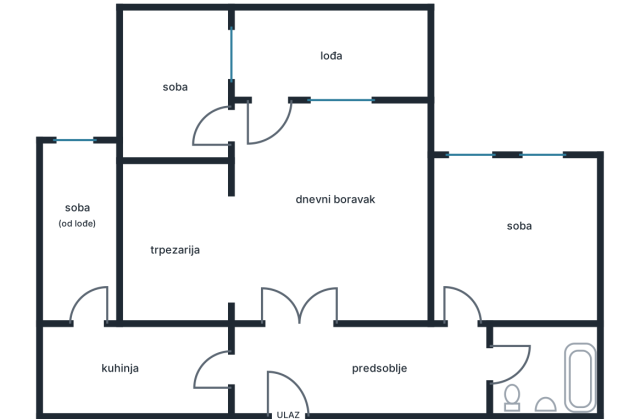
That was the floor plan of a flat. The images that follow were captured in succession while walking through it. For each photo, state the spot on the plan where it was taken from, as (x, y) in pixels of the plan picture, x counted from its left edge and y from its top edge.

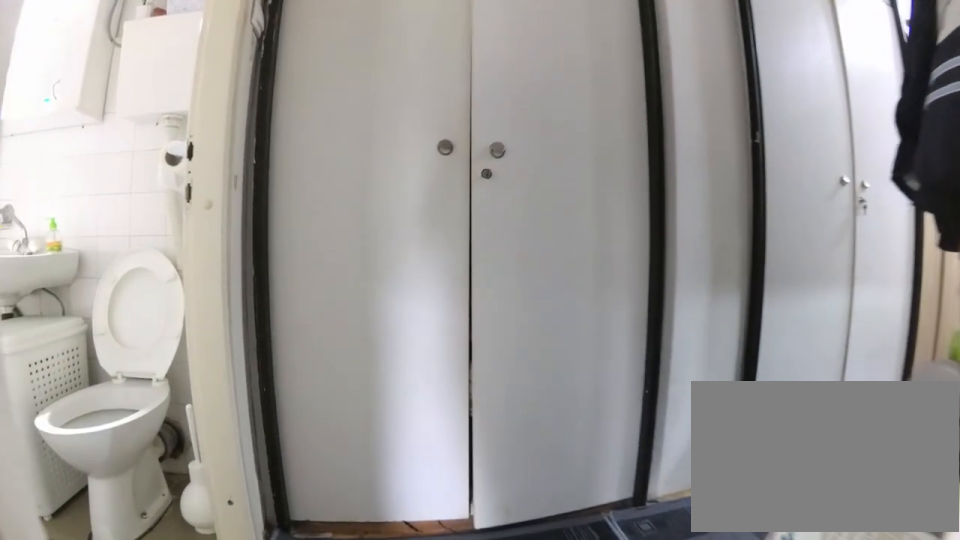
(462, 325)
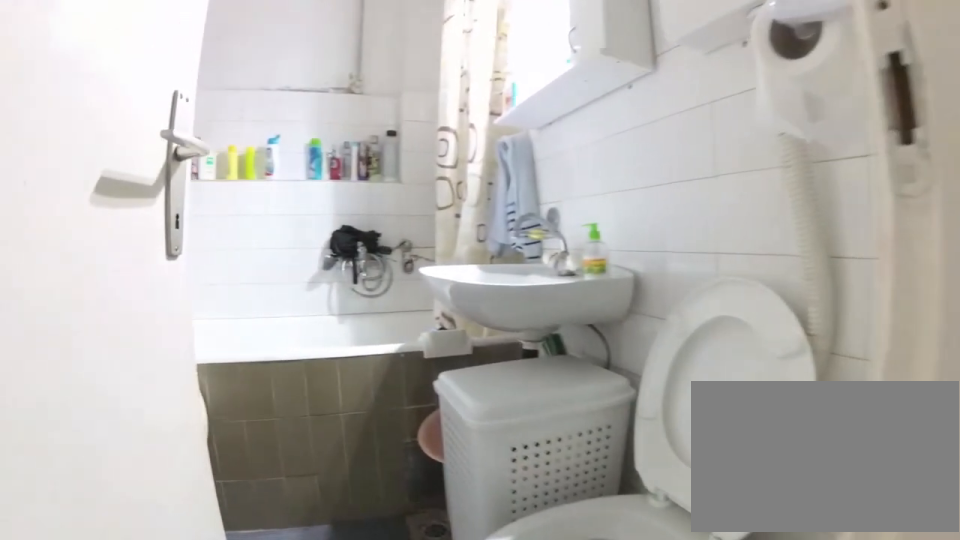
(466, 363)
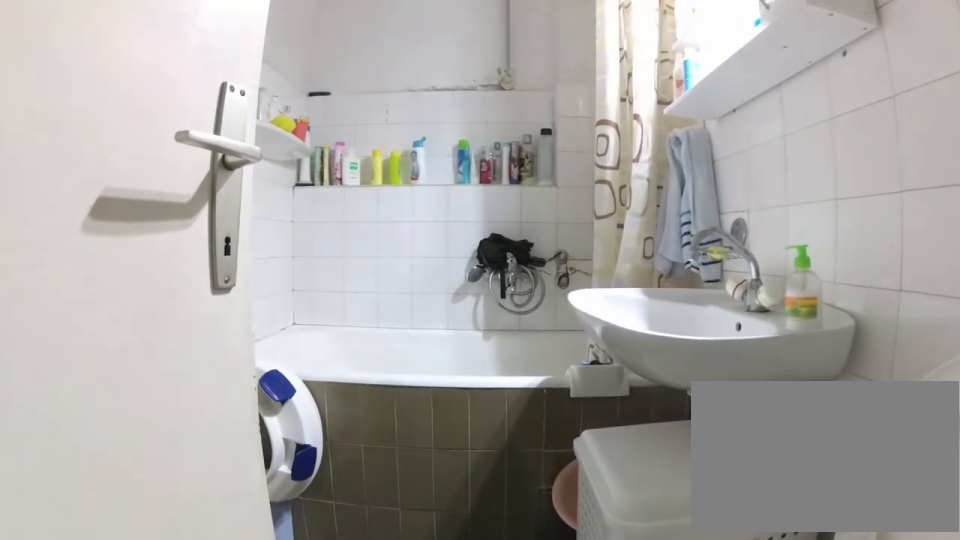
(480, 367)
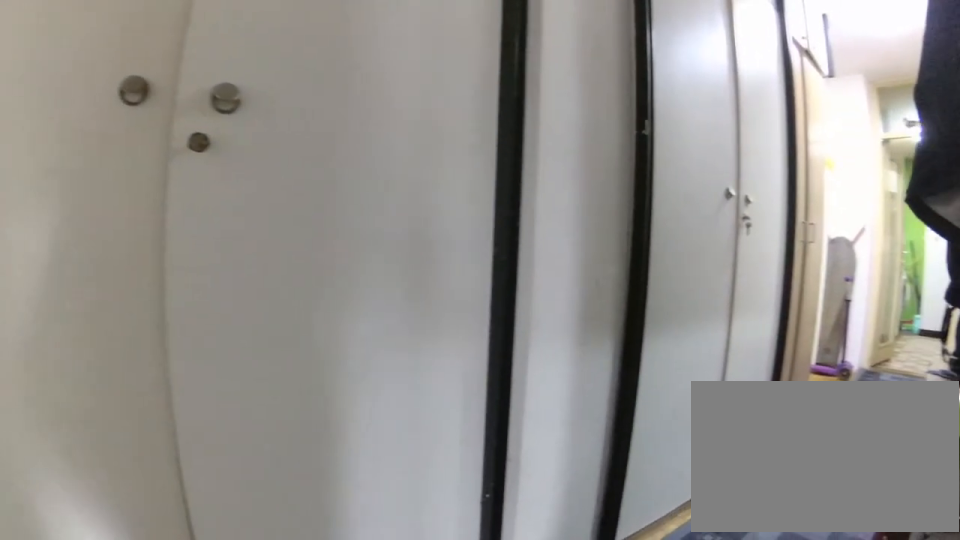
(489, 352)
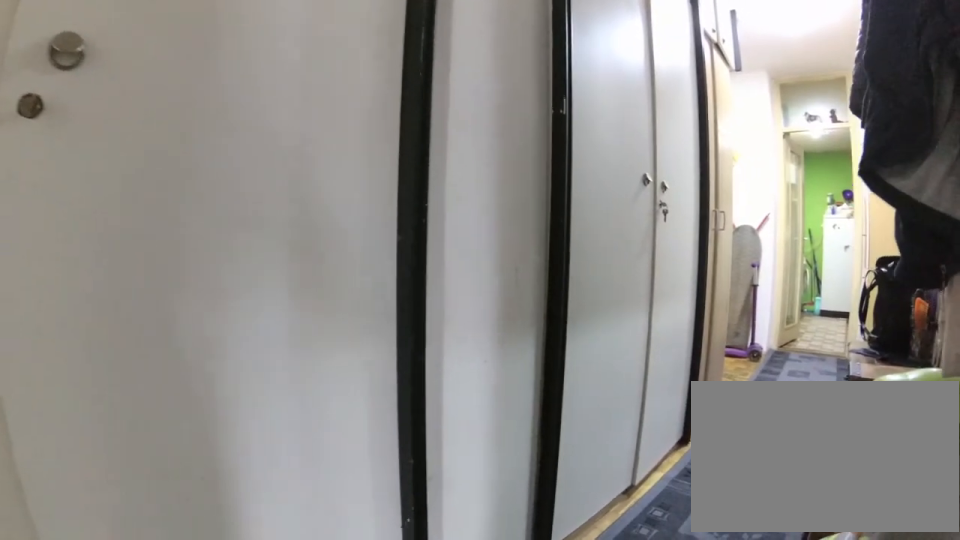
(494, 357)
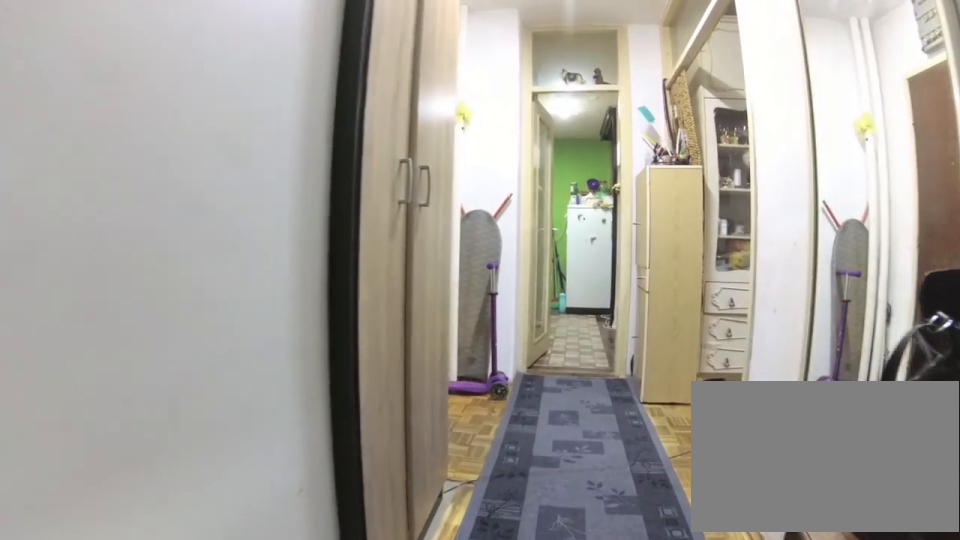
(436, 367)
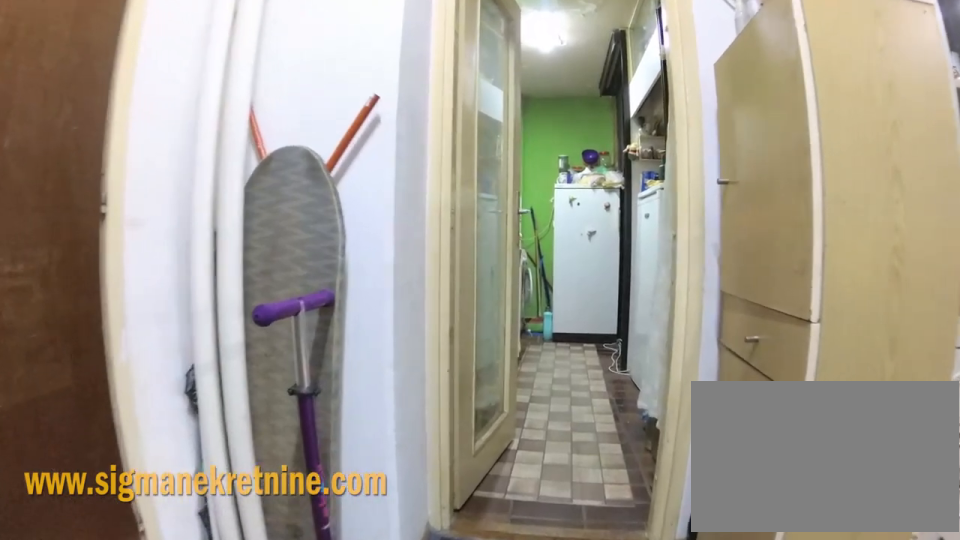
(336, 367)
